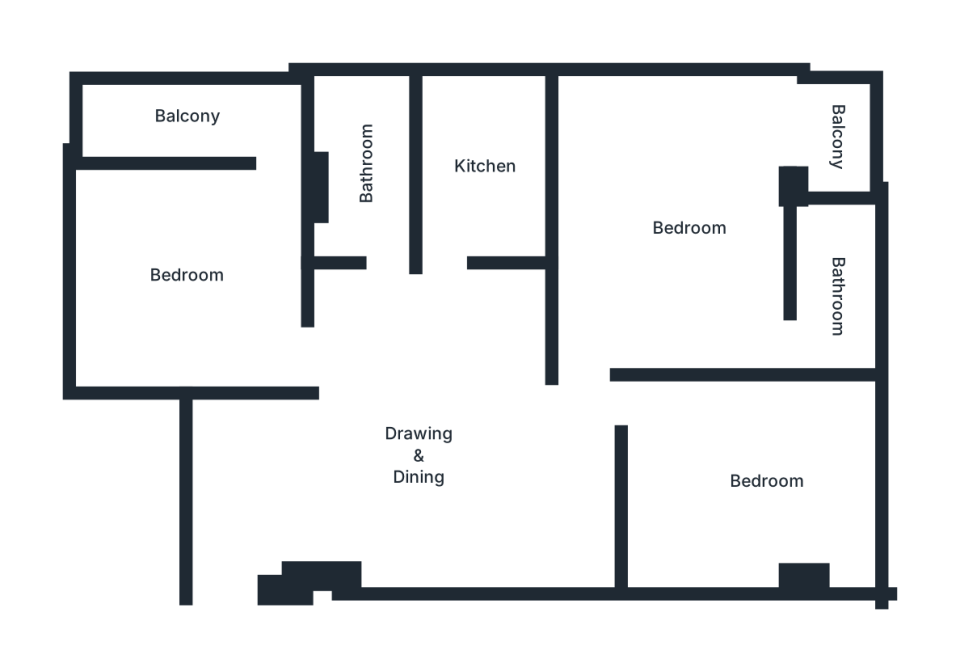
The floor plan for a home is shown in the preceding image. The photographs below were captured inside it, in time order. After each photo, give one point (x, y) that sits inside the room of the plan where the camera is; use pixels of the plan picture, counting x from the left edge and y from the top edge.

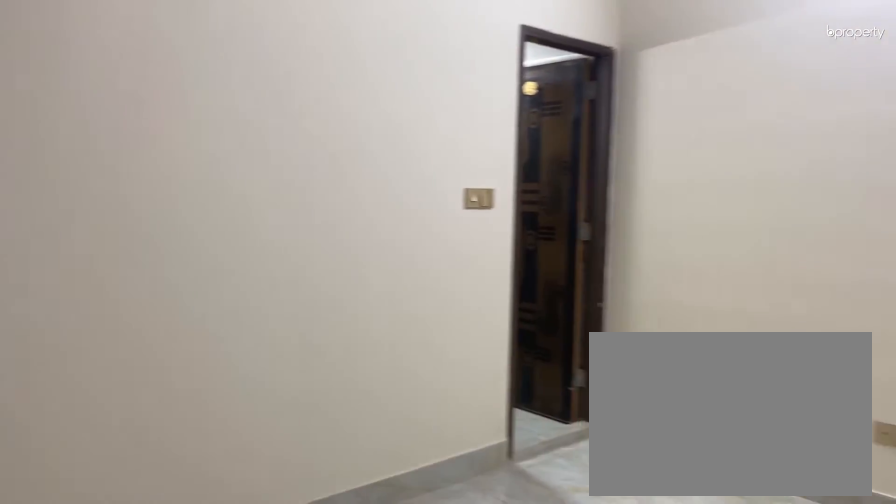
(690, 227)
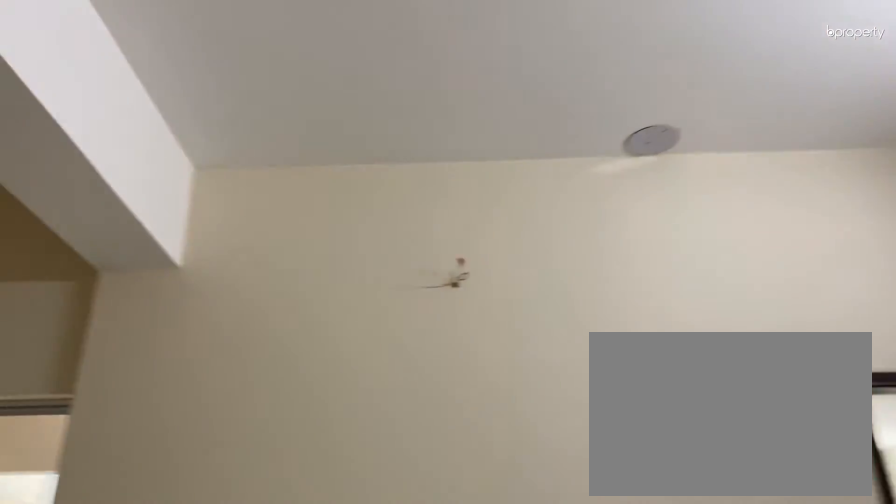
(690, 227)
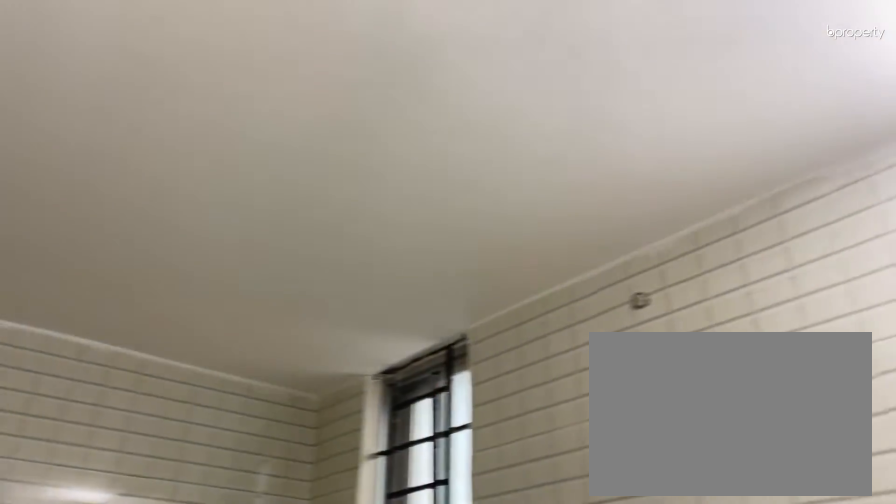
(839, 282)
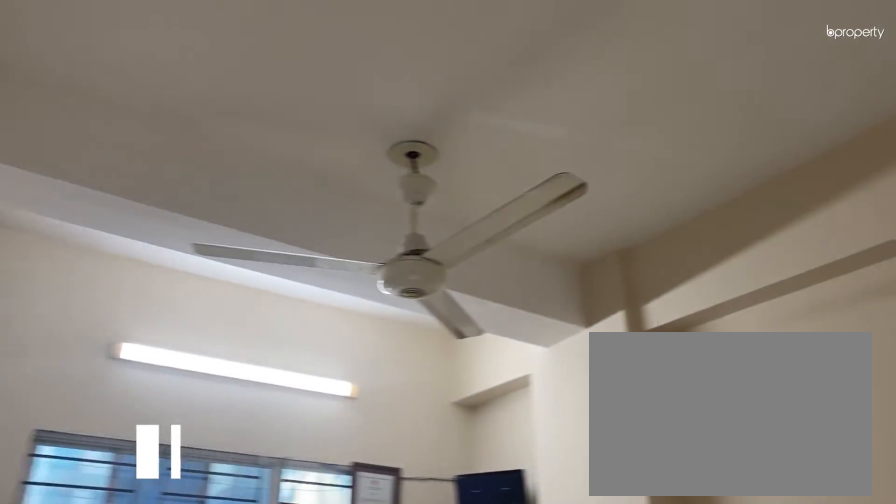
(817, 521)
